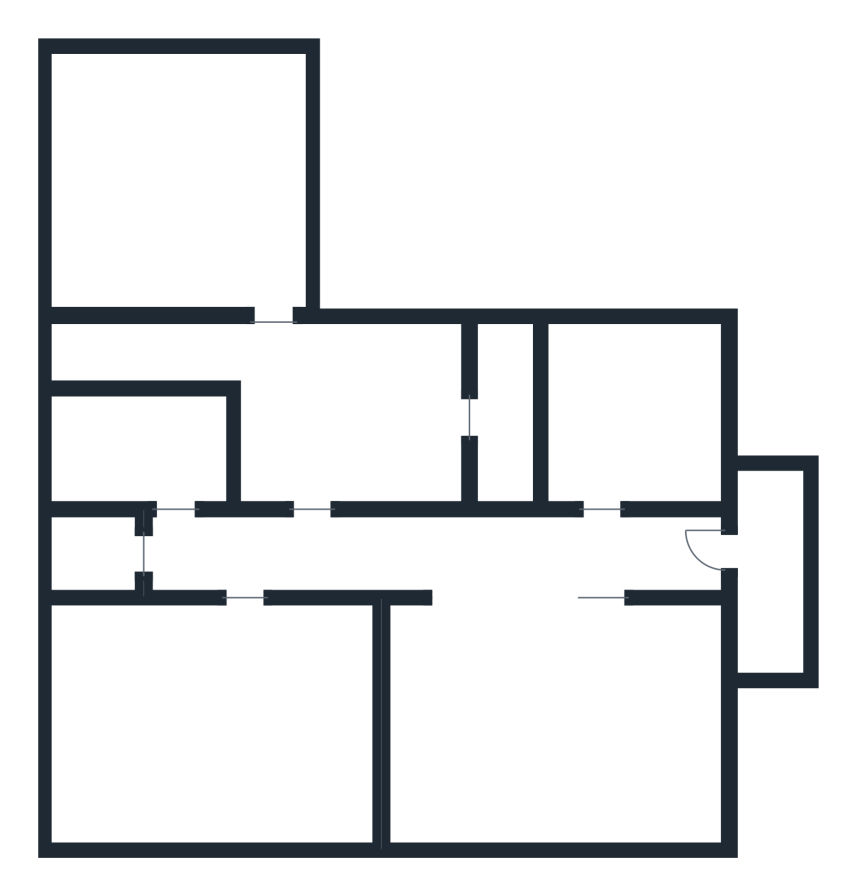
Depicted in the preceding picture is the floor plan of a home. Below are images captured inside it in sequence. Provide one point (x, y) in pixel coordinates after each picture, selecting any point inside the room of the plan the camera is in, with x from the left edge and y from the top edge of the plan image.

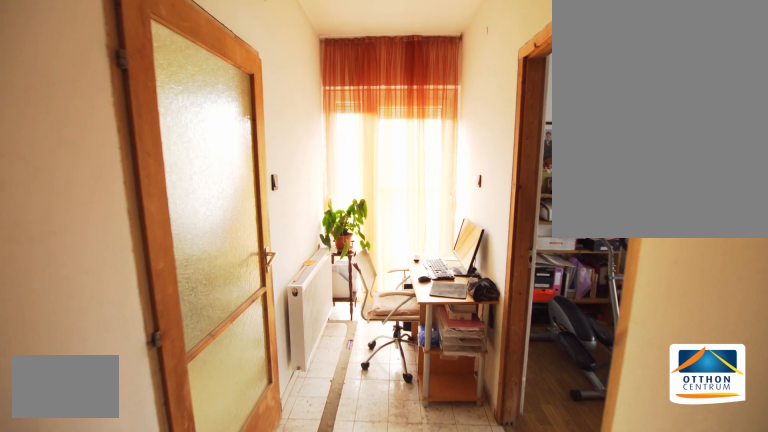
(641, 559)
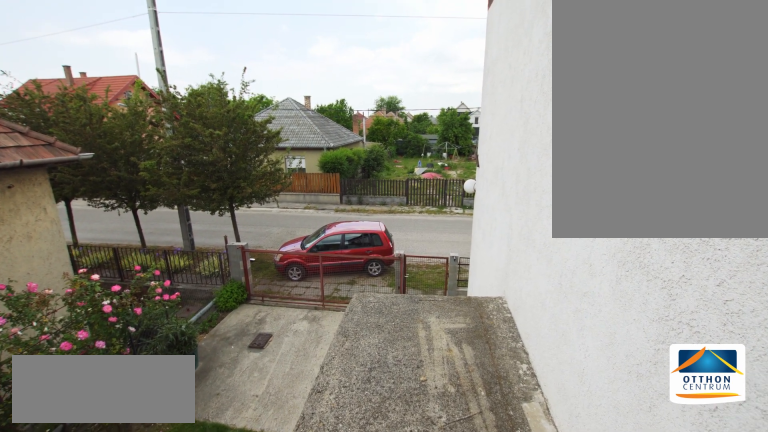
(773, 560)
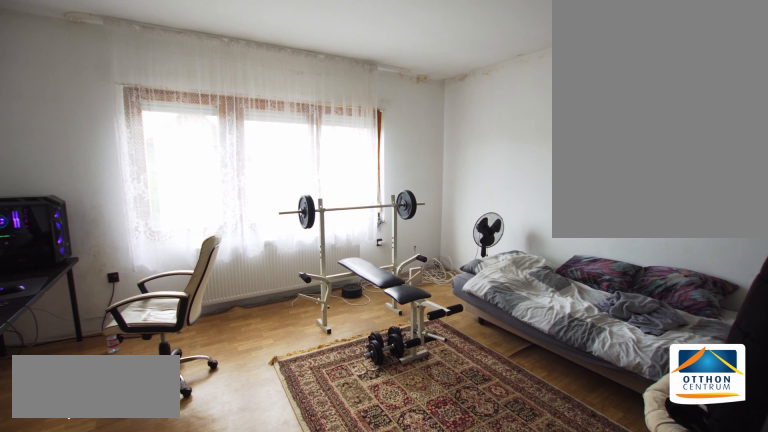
(206, 728)
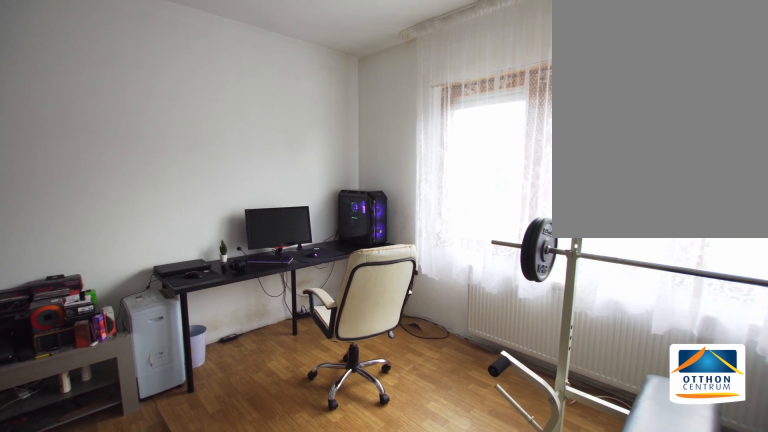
(206, 728)
